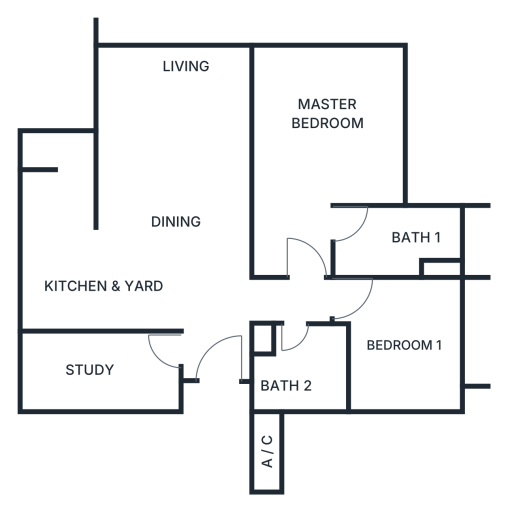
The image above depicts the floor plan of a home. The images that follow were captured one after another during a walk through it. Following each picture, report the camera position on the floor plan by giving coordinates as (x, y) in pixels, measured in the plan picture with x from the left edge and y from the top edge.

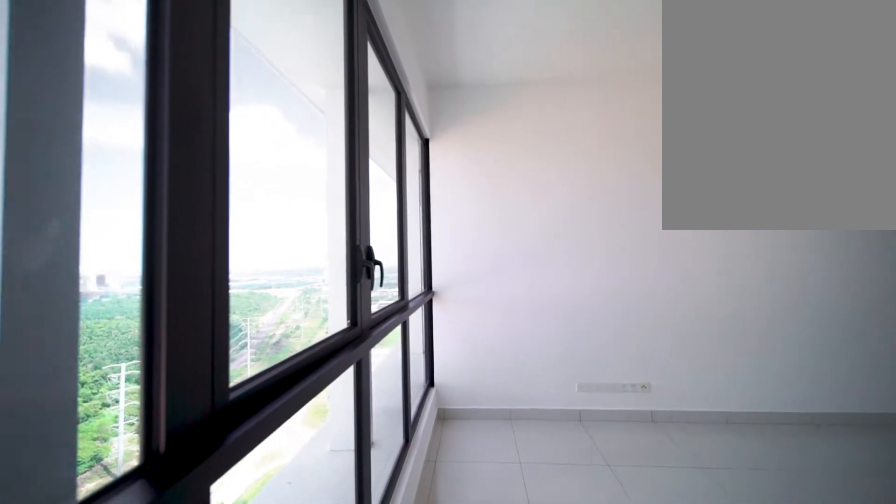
(132, 63)
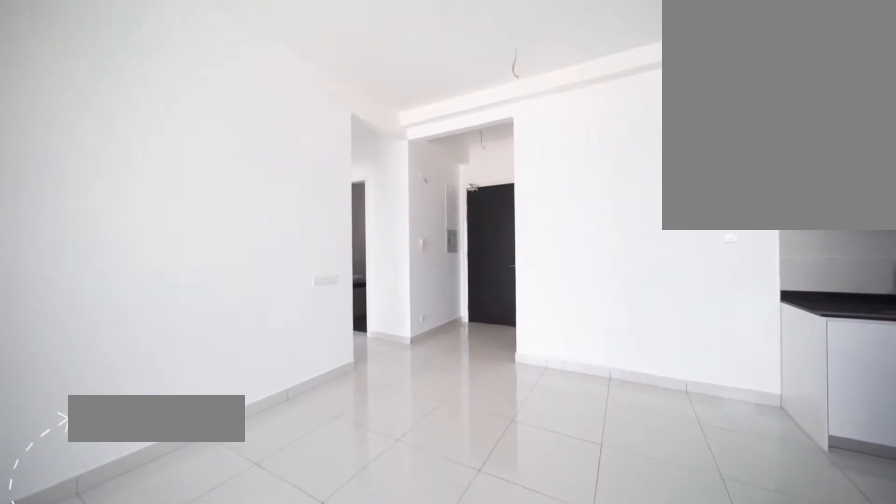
(109, 173)
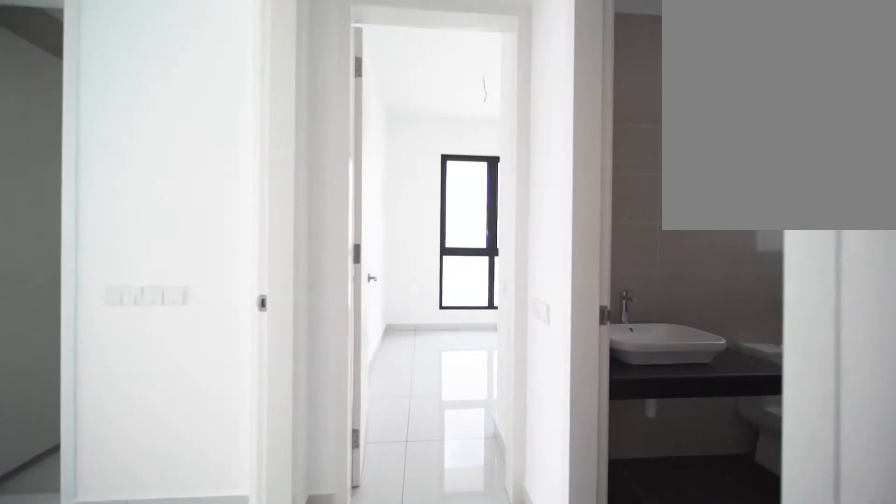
(273, 324)
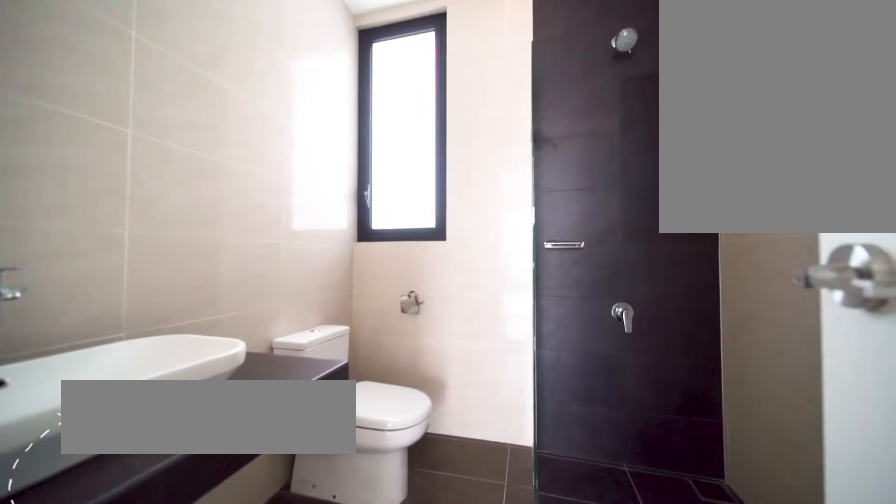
(296, 366)
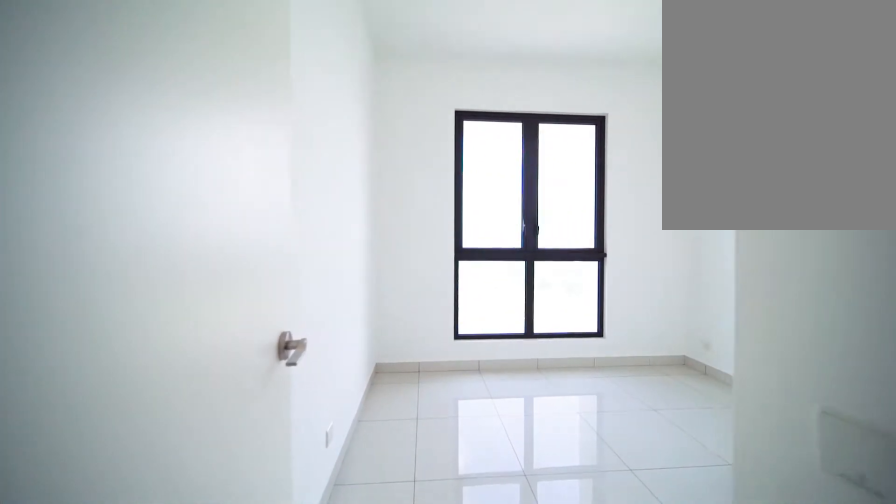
(377, 326)
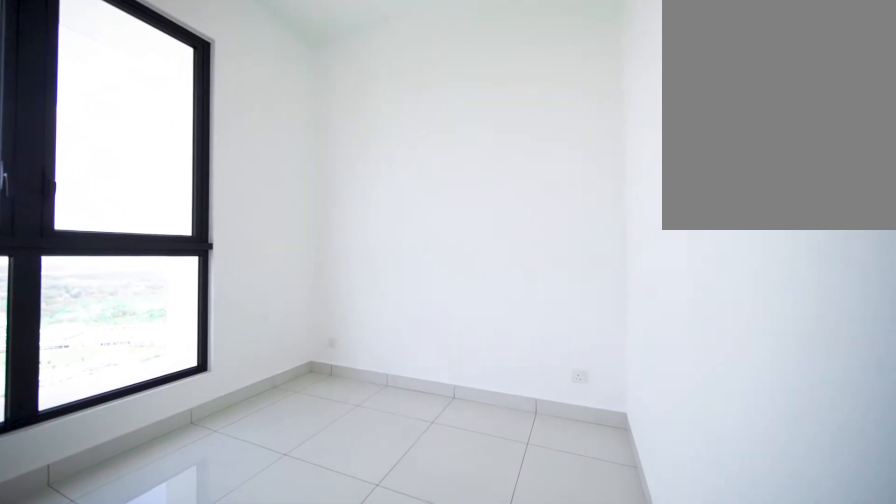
(377, 326)
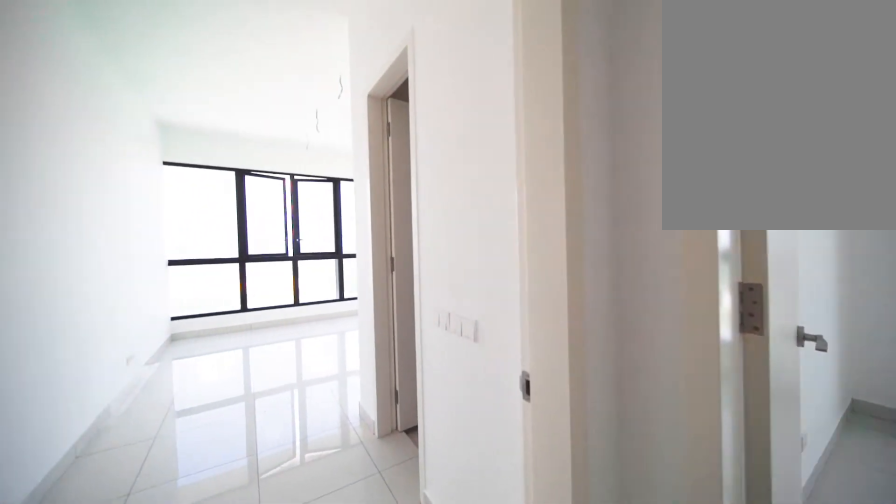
(332, 313)
